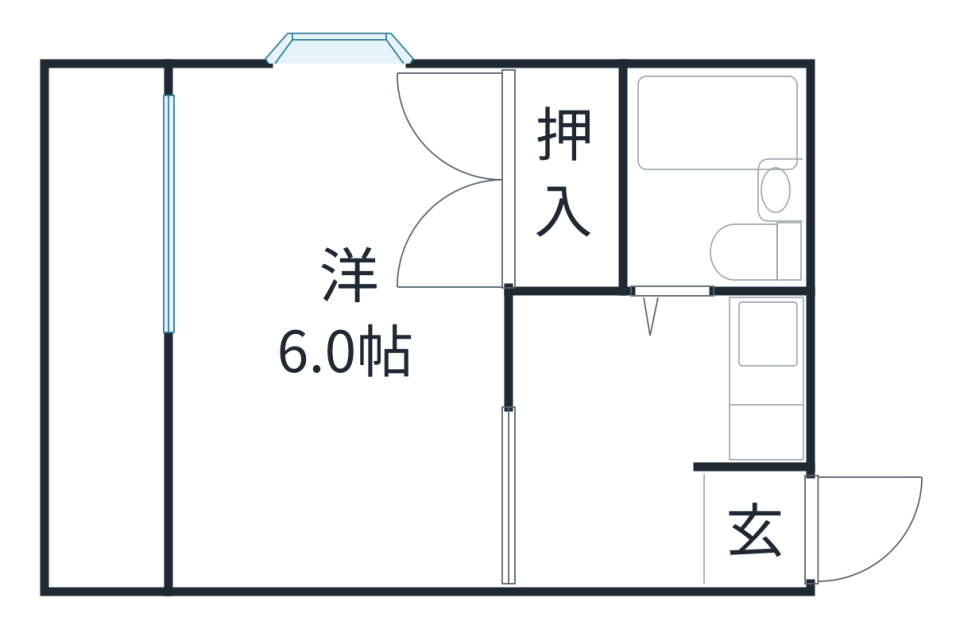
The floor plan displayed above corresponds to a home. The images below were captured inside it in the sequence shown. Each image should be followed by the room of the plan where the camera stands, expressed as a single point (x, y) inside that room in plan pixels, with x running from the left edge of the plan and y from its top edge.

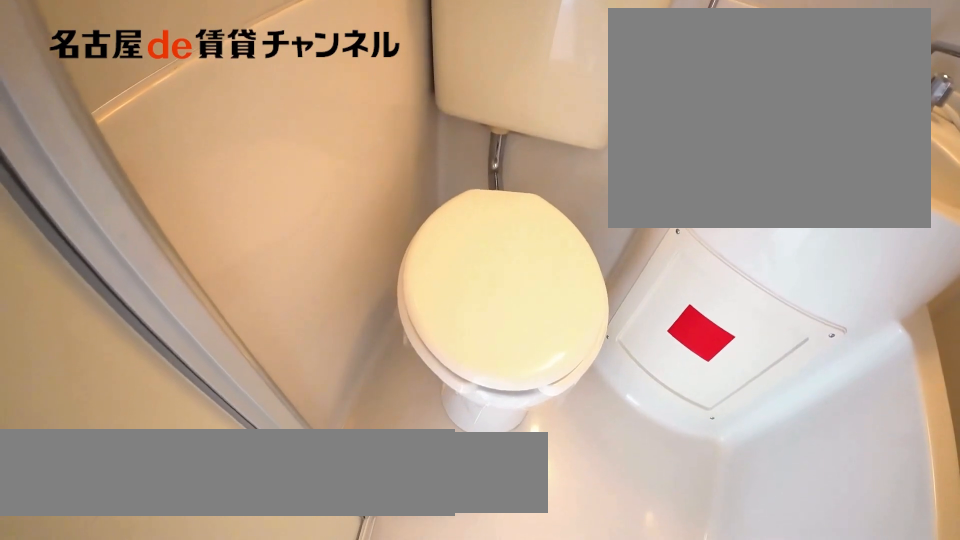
(715, 174)
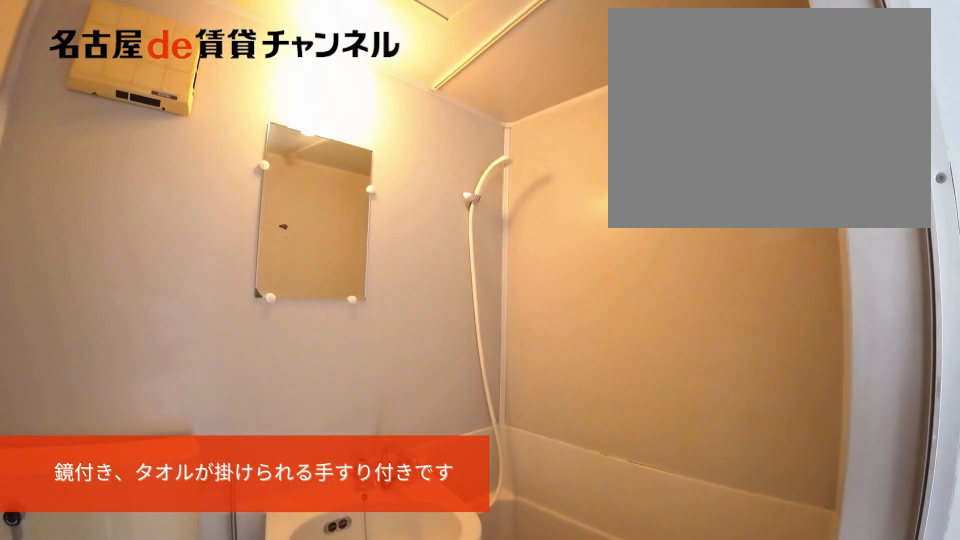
(715, 174)
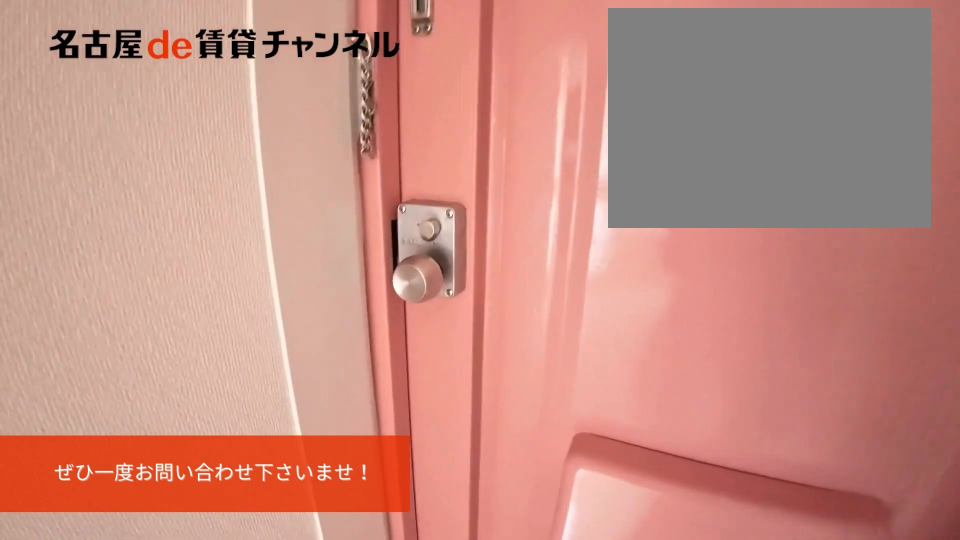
(756, 530)
